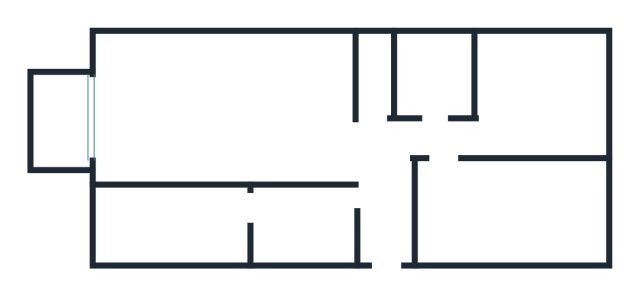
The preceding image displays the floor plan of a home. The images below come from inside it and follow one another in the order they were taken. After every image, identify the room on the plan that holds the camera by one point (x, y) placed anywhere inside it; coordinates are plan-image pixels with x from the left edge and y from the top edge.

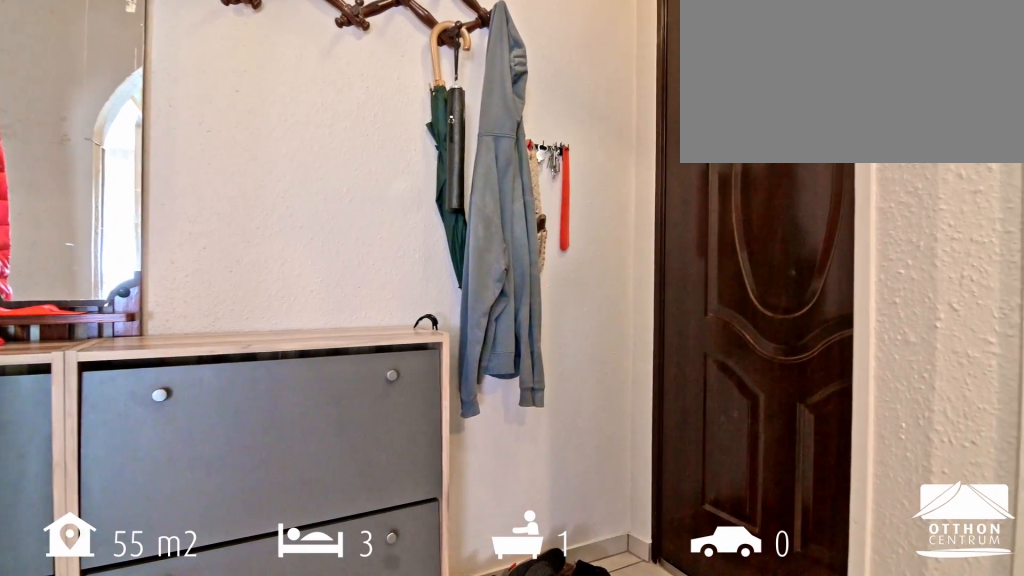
(385, 198)
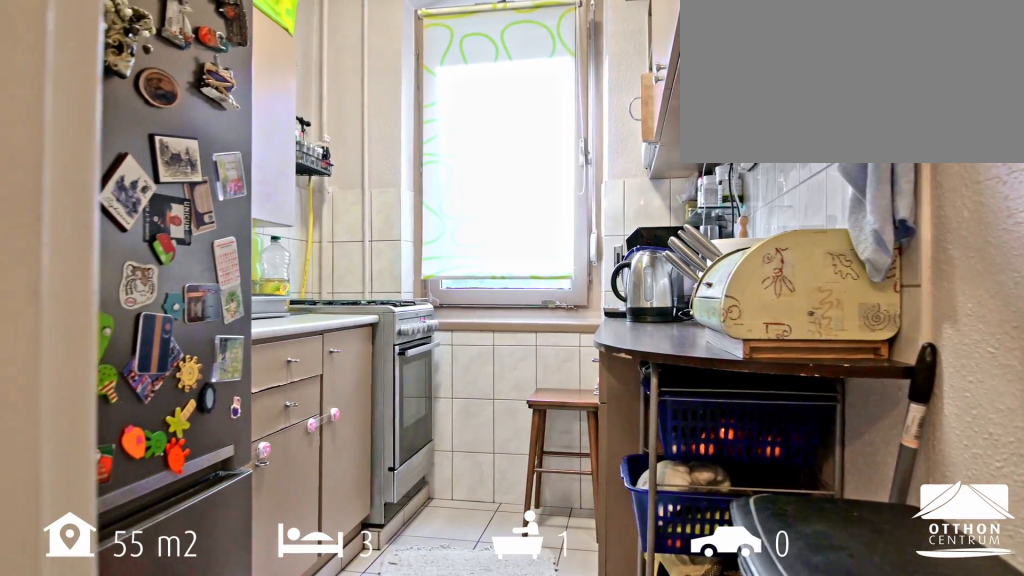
(177, 224)
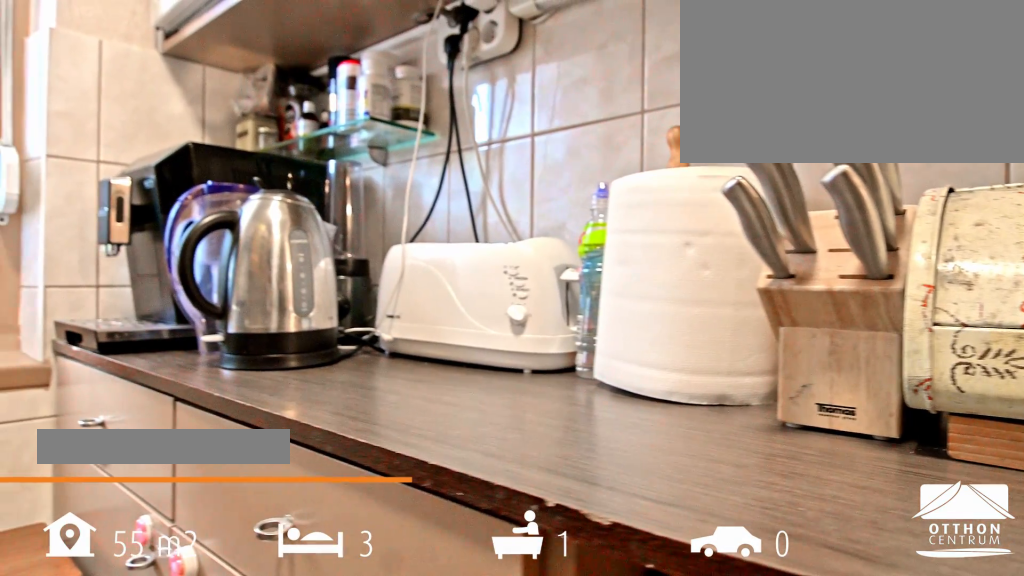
(177, 223)
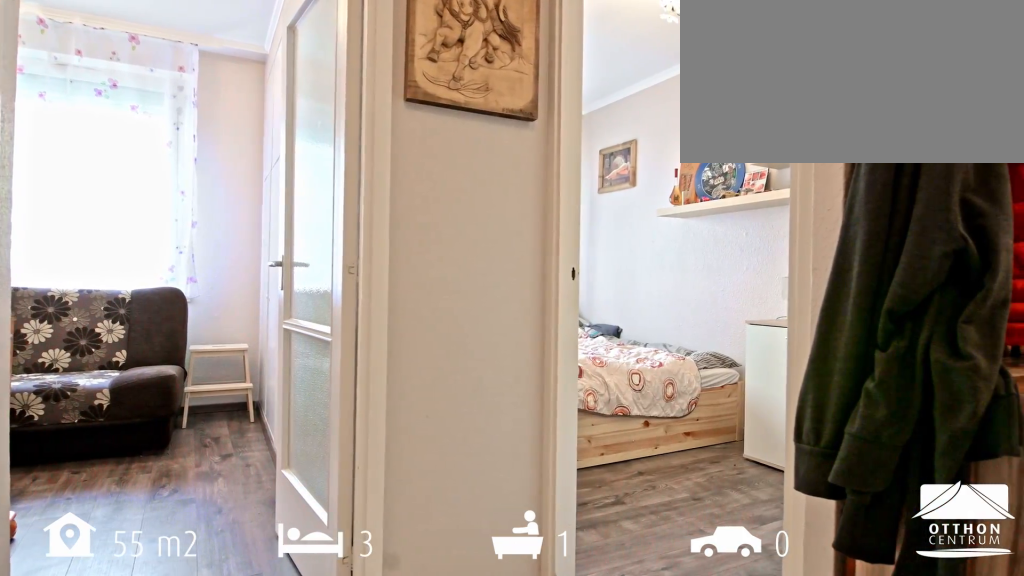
(385, 198)
